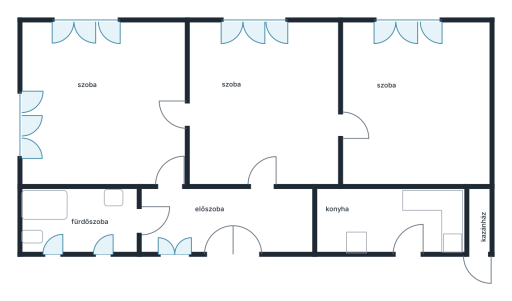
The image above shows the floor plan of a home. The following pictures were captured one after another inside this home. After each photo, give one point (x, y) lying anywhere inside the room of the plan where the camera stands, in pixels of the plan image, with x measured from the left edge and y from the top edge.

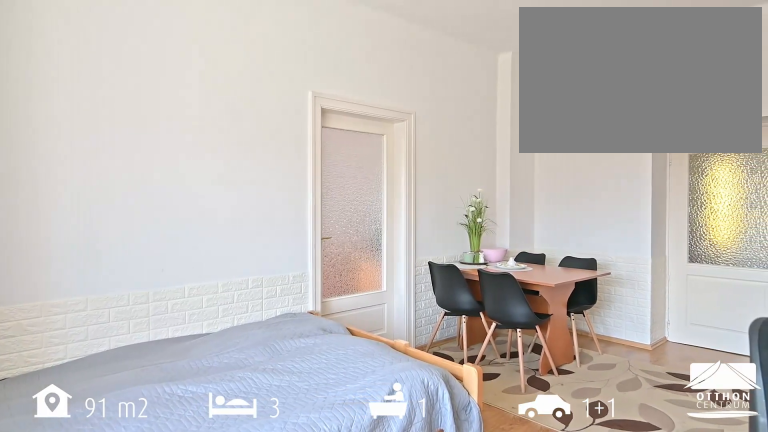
(260, 110)
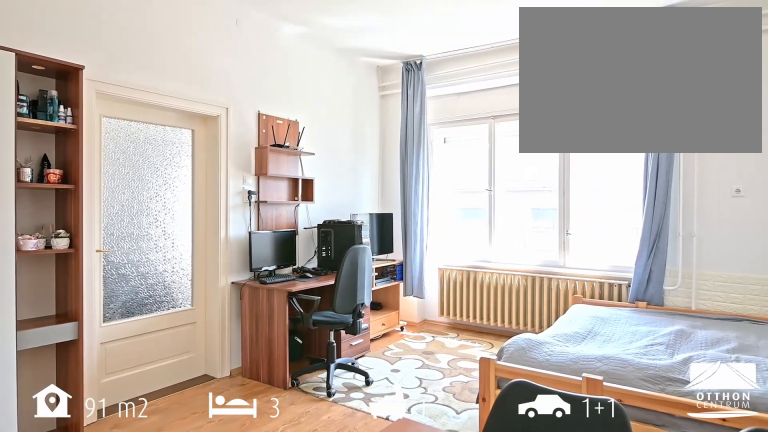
(259, 110)
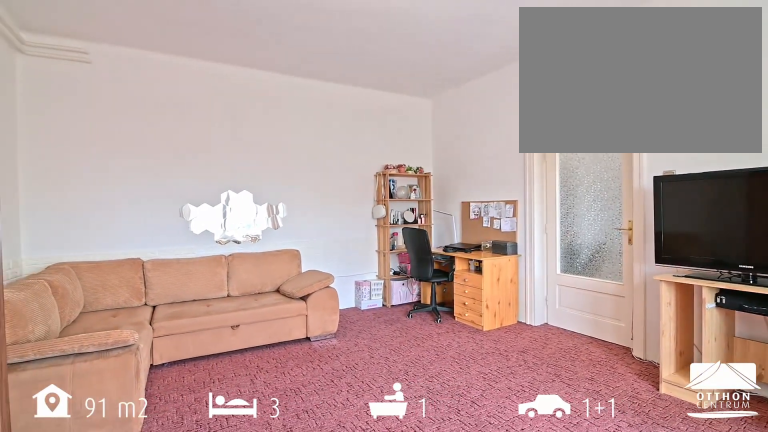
(418, 105)
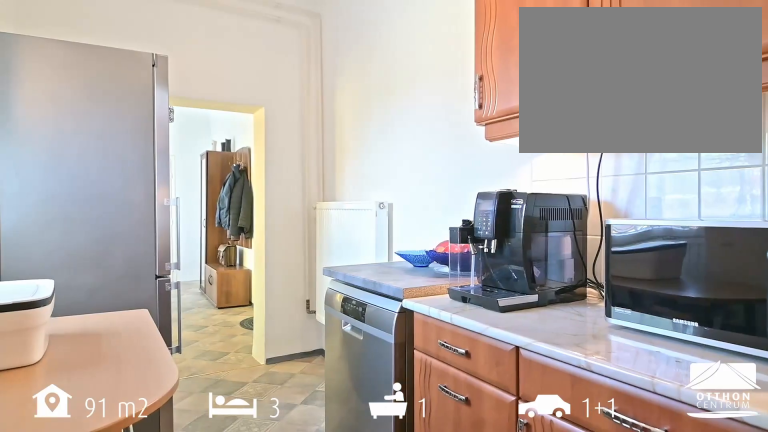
(386, 223)
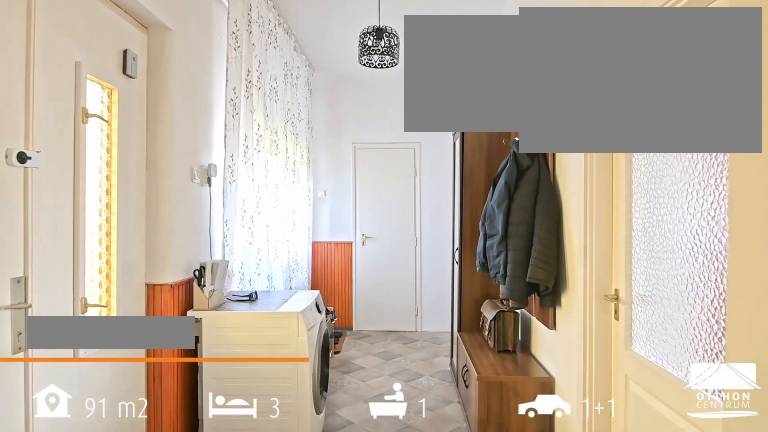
(222, 218)
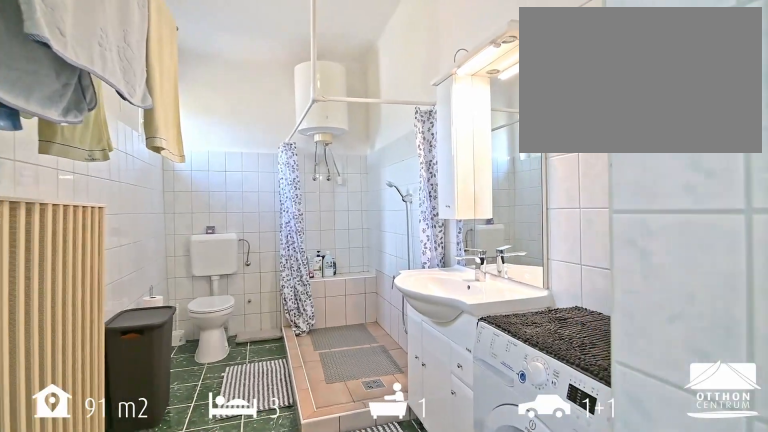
(93, 223)
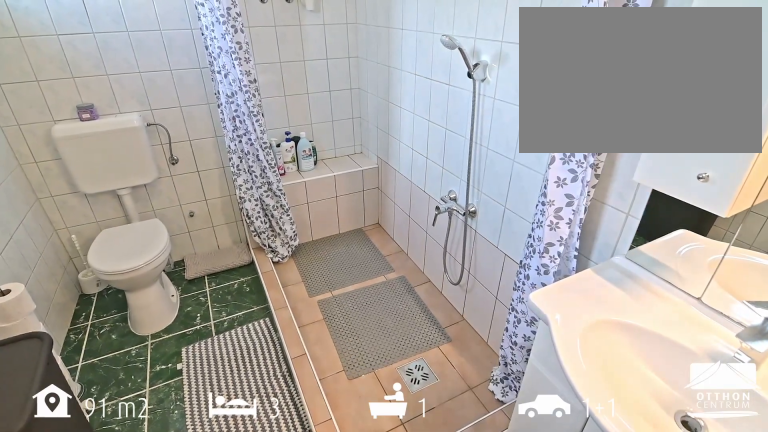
(93, 223)
